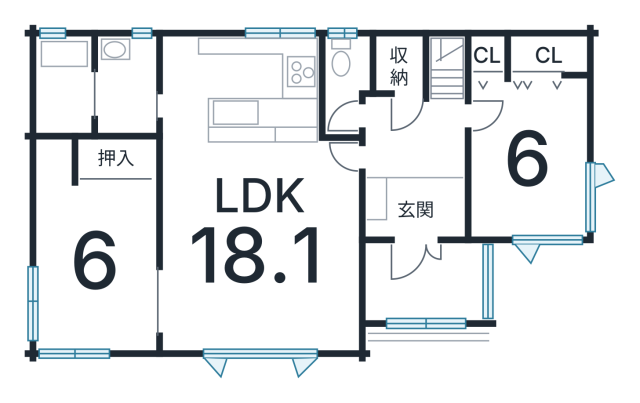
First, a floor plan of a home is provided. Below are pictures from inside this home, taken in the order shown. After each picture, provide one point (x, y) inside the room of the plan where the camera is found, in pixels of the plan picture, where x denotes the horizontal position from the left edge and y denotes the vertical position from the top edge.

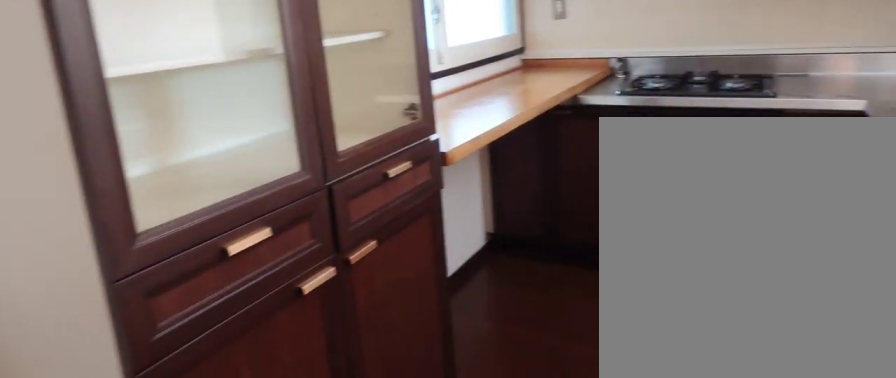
(237, 97)
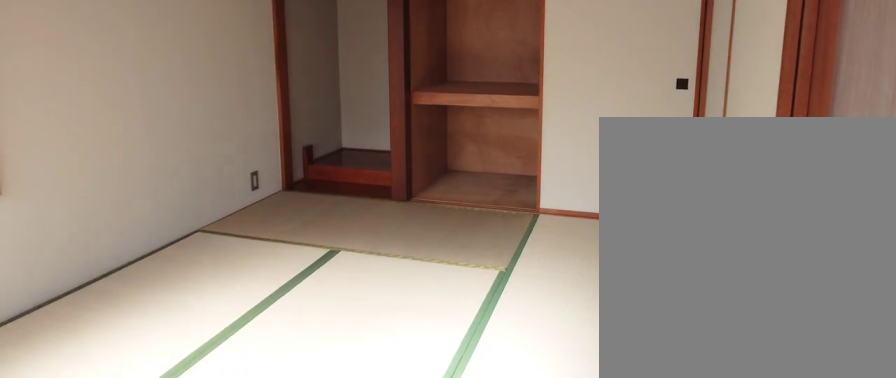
(88, 266)
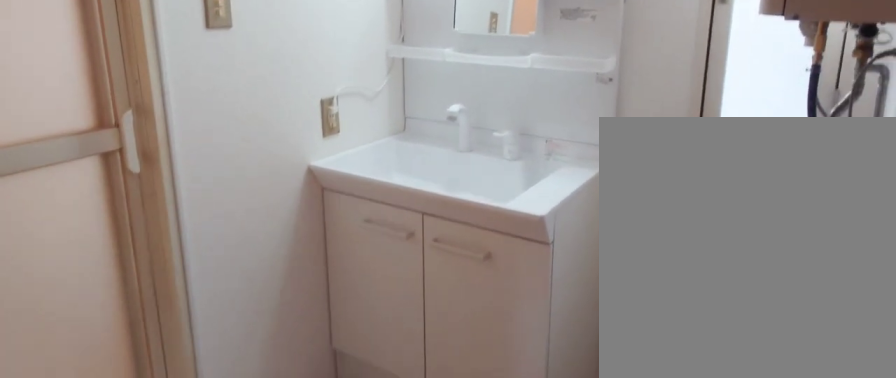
(121, 92)
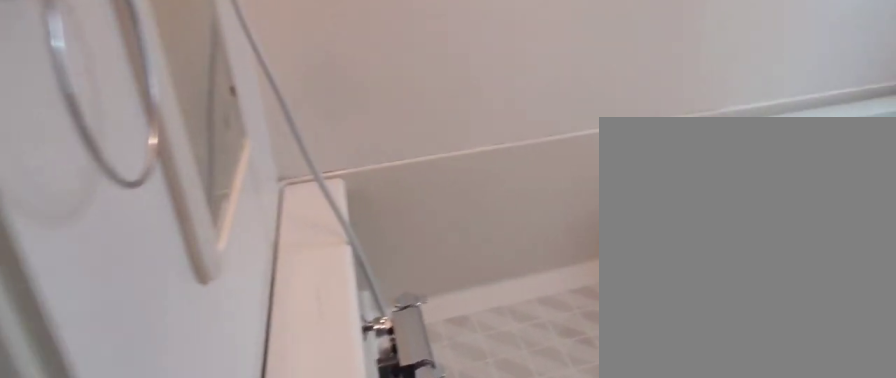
(121, 92)
